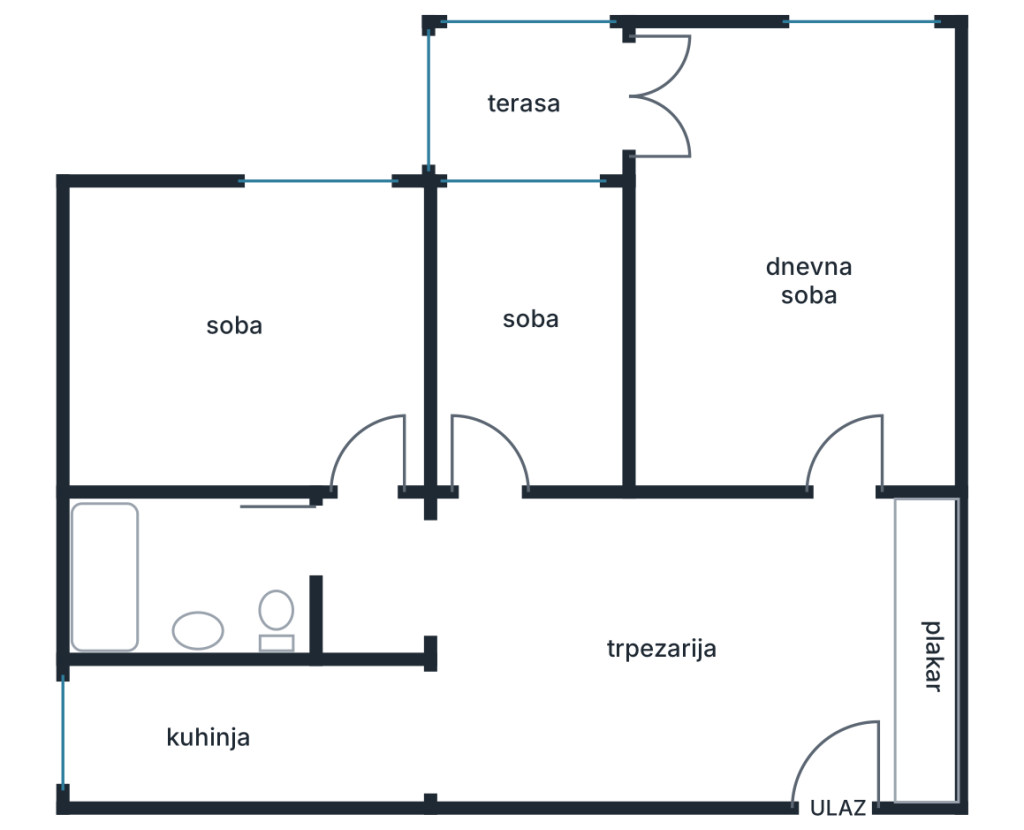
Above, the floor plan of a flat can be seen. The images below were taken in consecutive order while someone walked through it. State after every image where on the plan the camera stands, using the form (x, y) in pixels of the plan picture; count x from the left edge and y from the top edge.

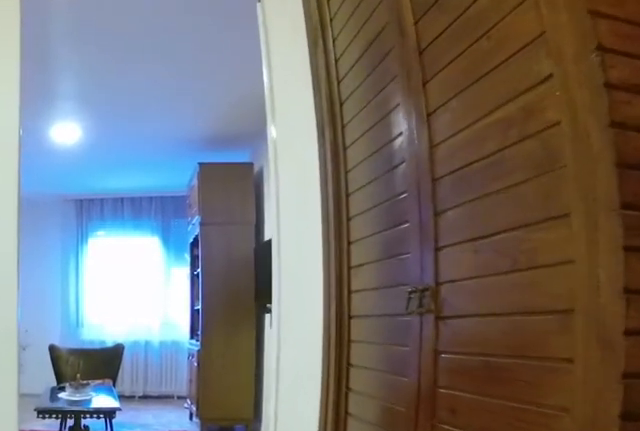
(831, 666)
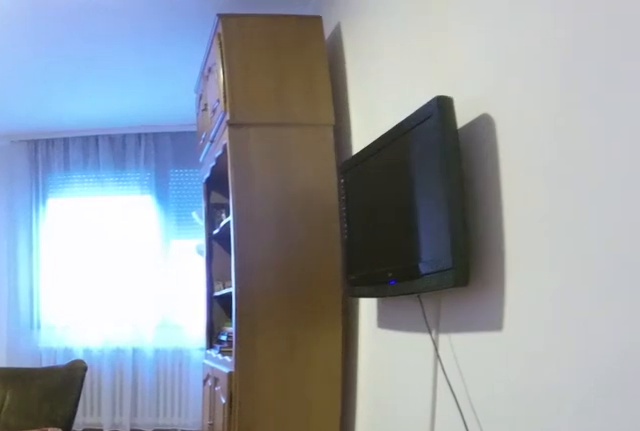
(833, 430)
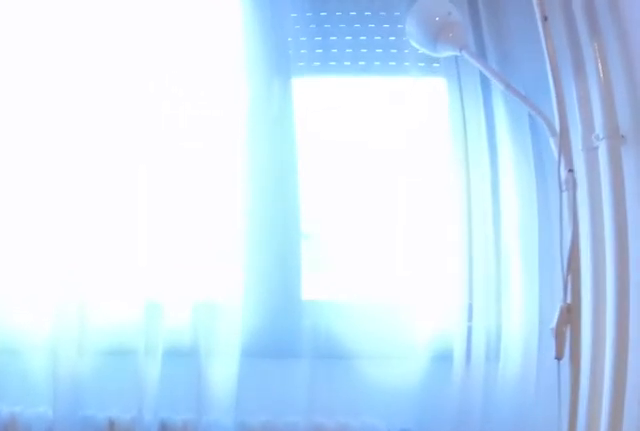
(833, 171)
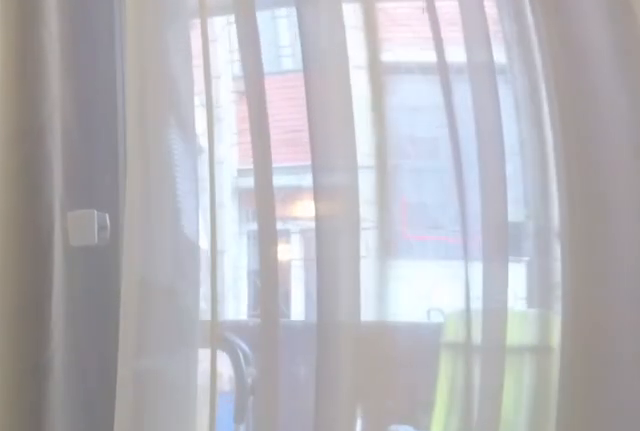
(738, 94)
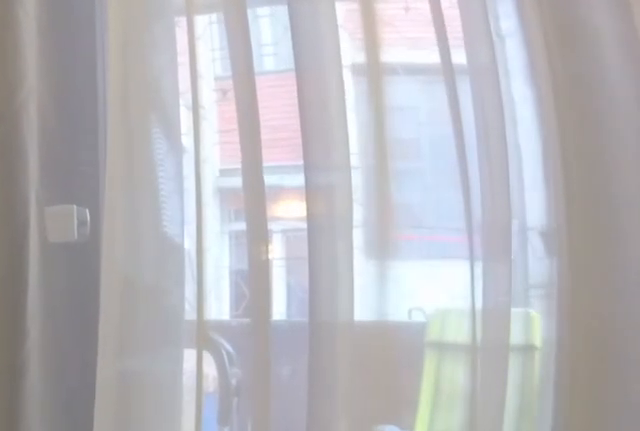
(731, 92)
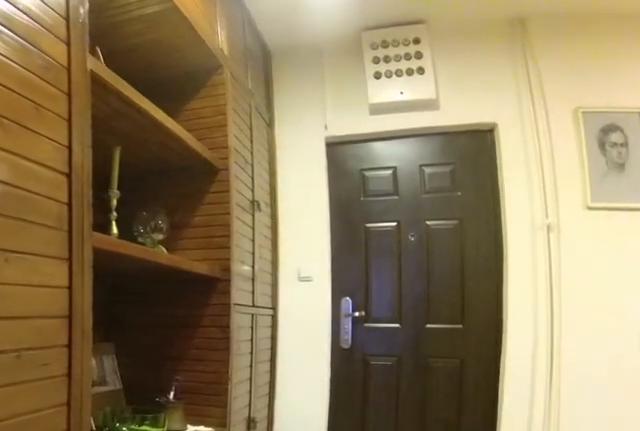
(858, 422)
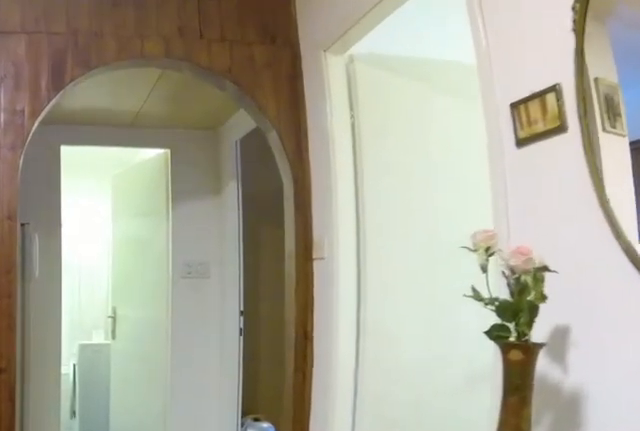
(683, 531)
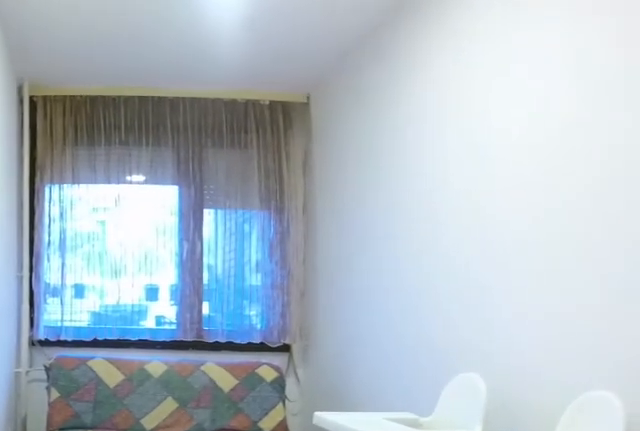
(489, 528)
